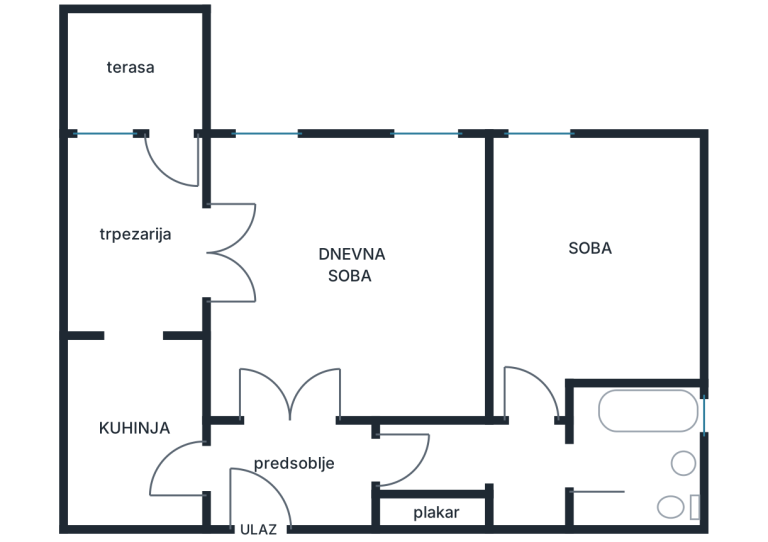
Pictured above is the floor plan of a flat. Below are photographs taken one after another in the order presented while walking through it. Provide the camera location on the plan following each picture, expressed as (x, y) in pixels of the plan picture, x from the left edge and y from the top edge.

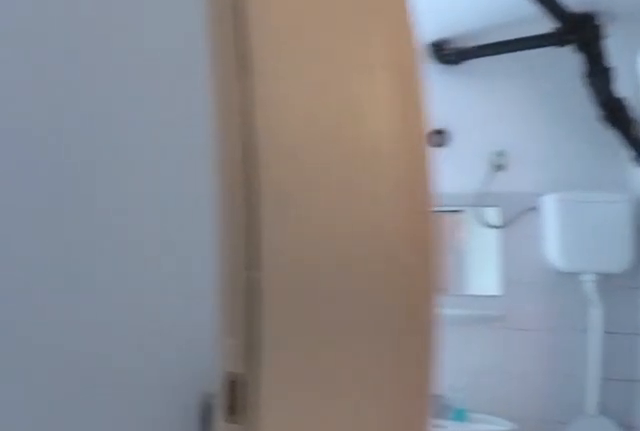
(504, 487)
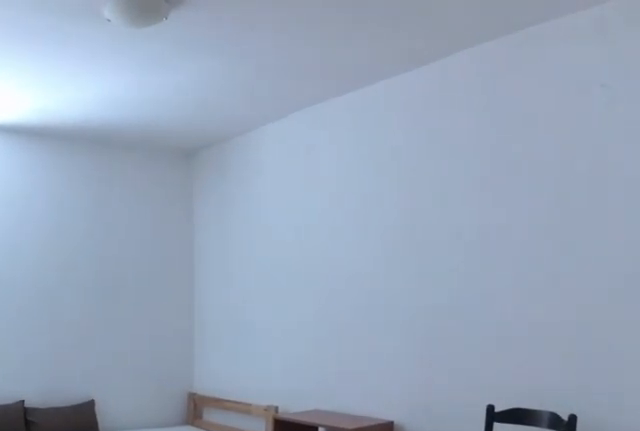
(534, 420)
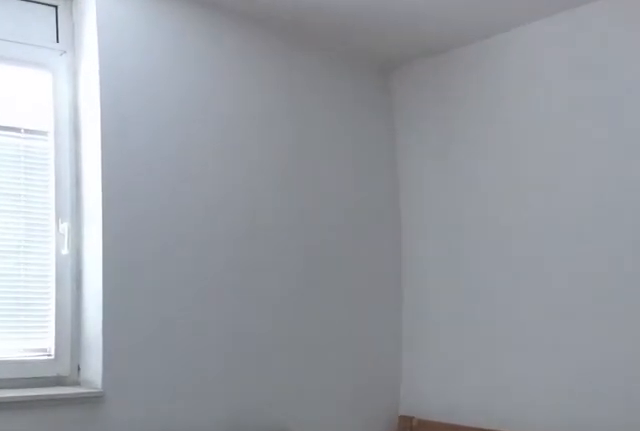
(534, 279)
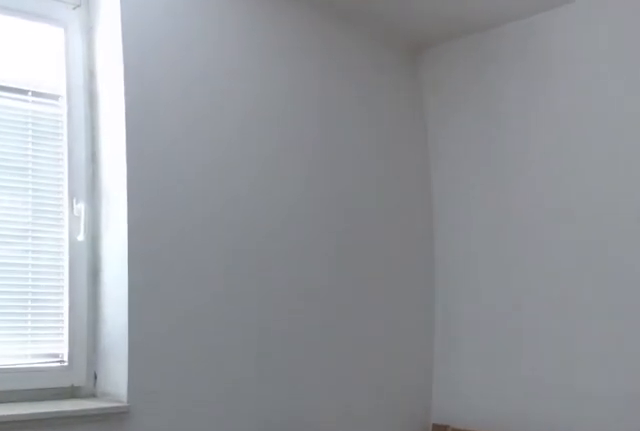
(533, 249)
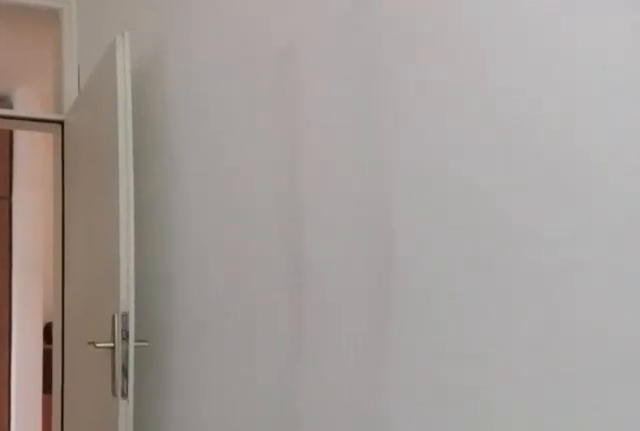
(531, 262)
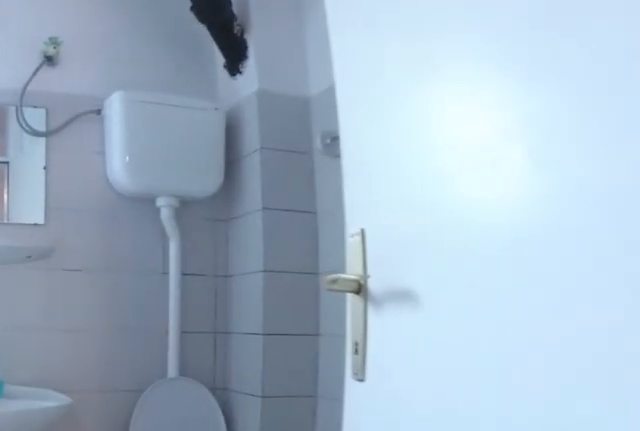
(550, 467)
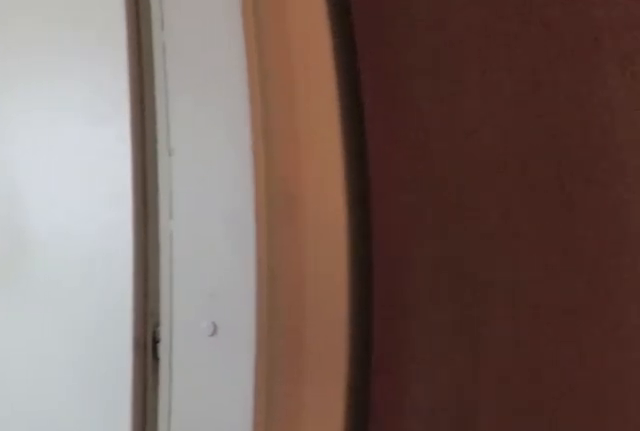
(546, 427)
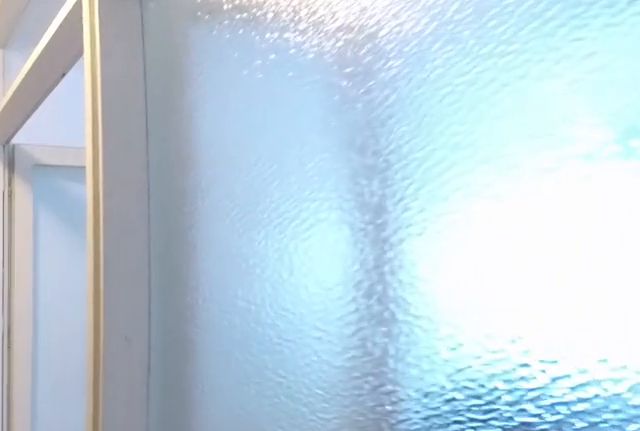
(397, 450)
